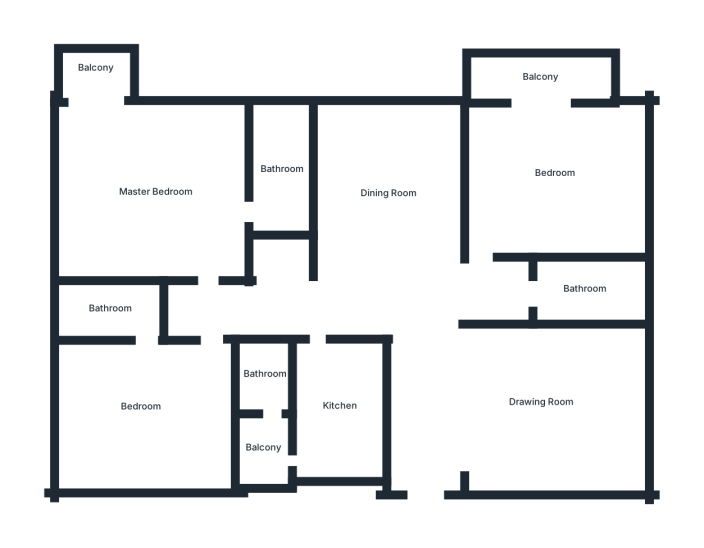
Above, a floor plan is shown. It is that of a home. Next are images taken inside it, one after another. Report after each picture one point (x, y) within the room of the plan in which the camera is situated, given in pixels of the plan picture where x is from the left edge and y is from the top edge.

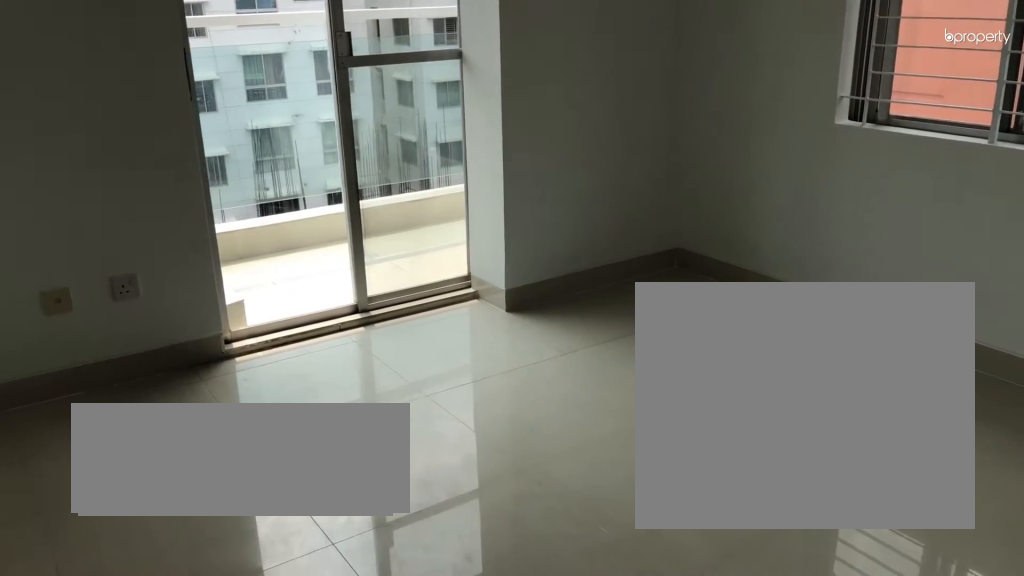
(555, 172)
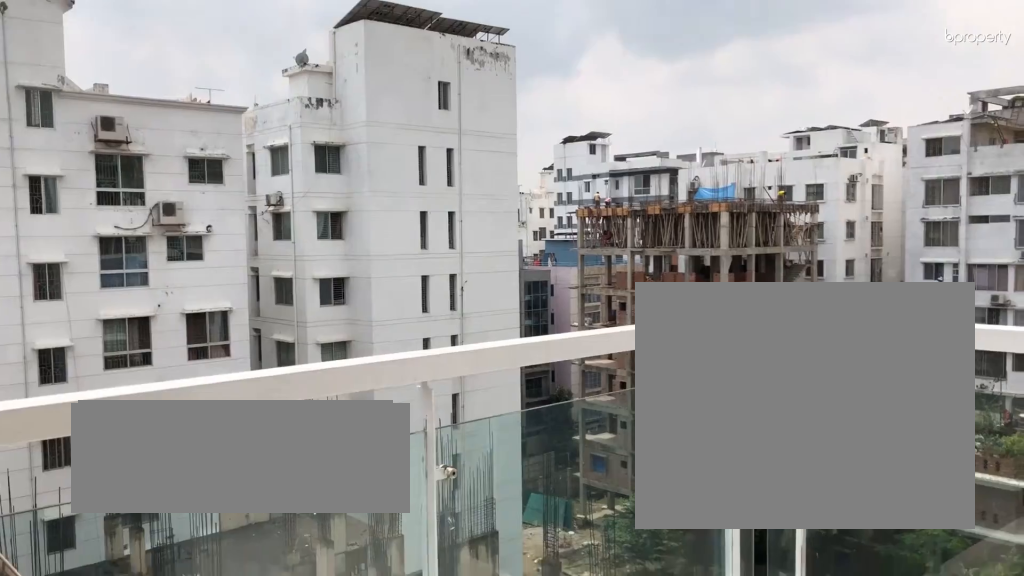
(540, 76)
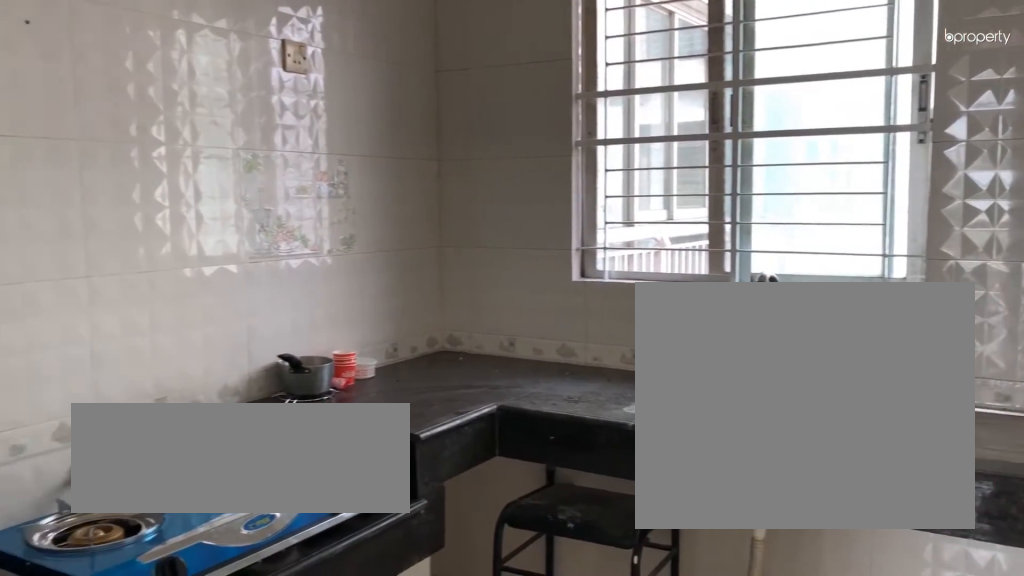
(340, 405)
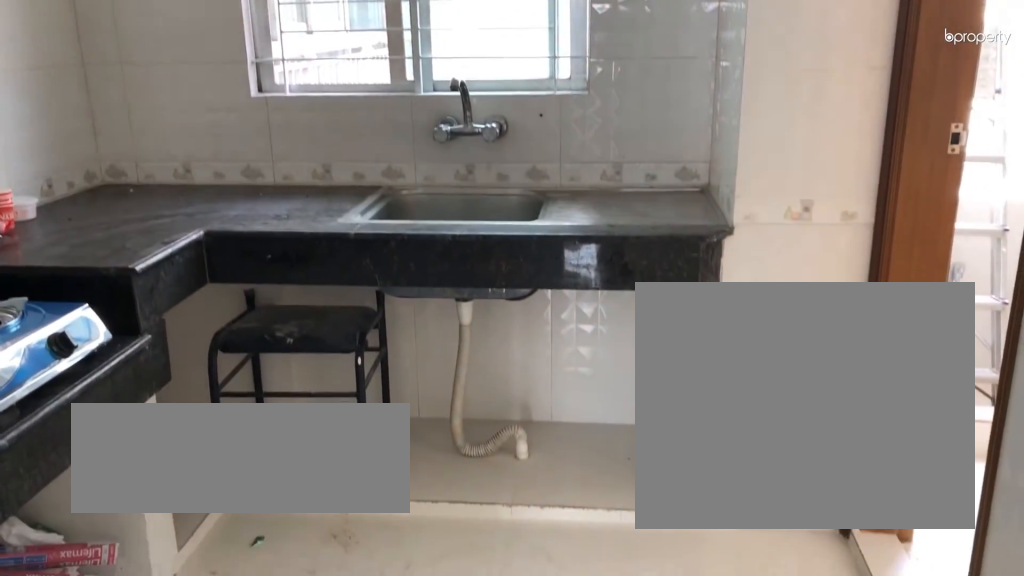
(340, 405)
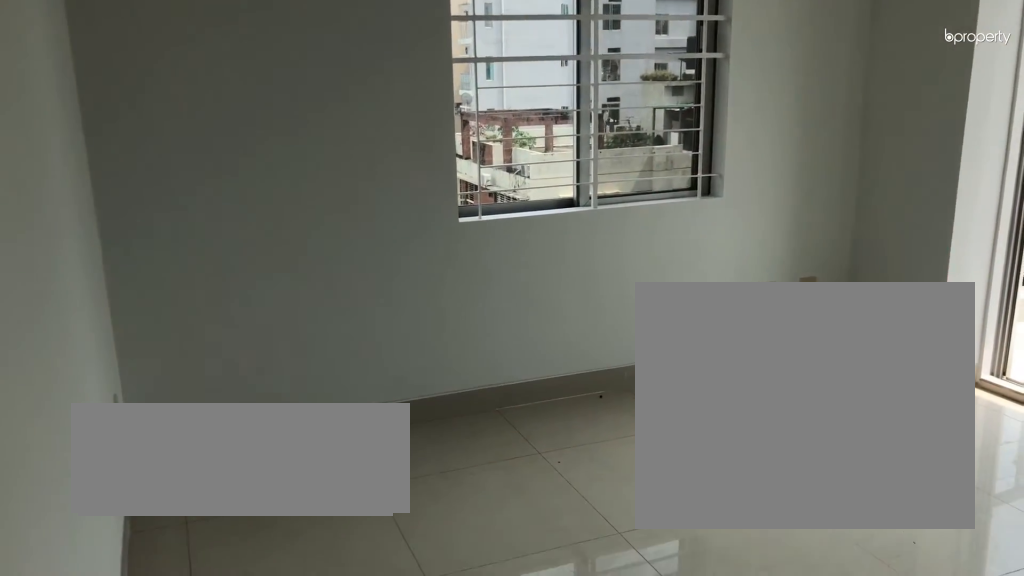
(156, 190)
